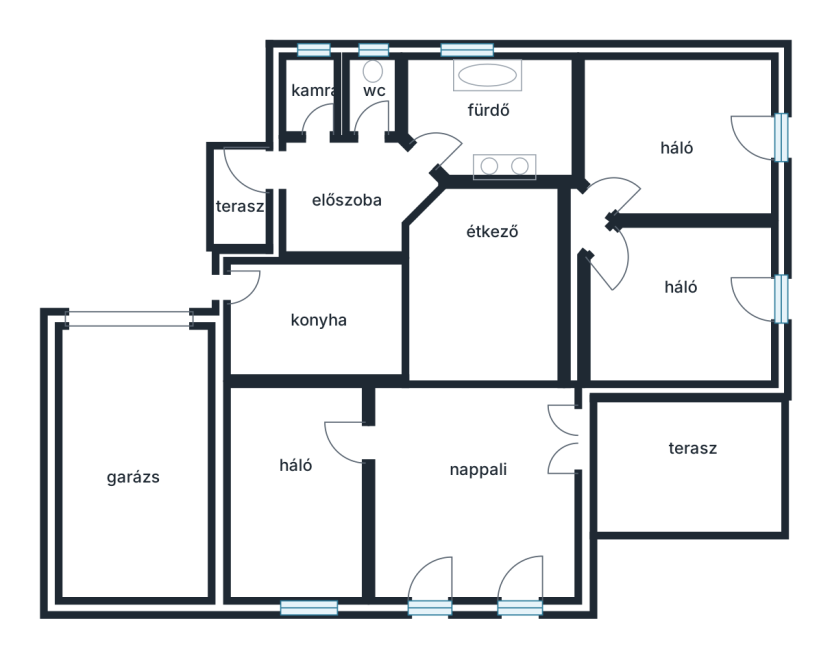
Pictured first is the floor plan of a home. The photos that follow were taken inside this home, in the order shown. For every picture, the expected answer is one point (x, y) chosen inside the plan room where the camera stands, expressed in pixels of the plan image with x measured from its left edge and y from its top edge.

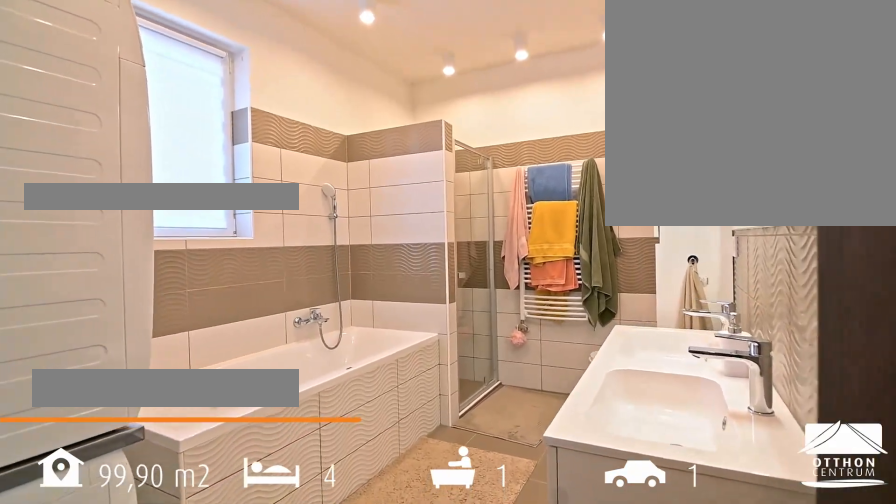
(496, 117)
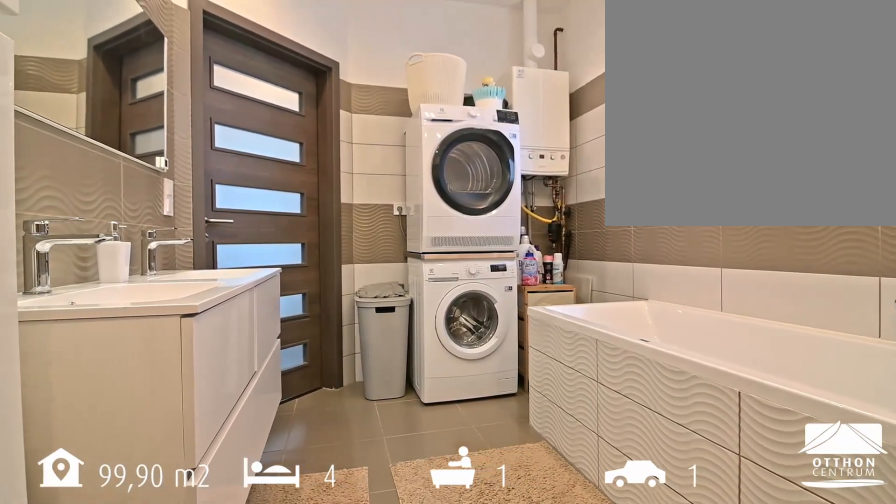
(496, 117)
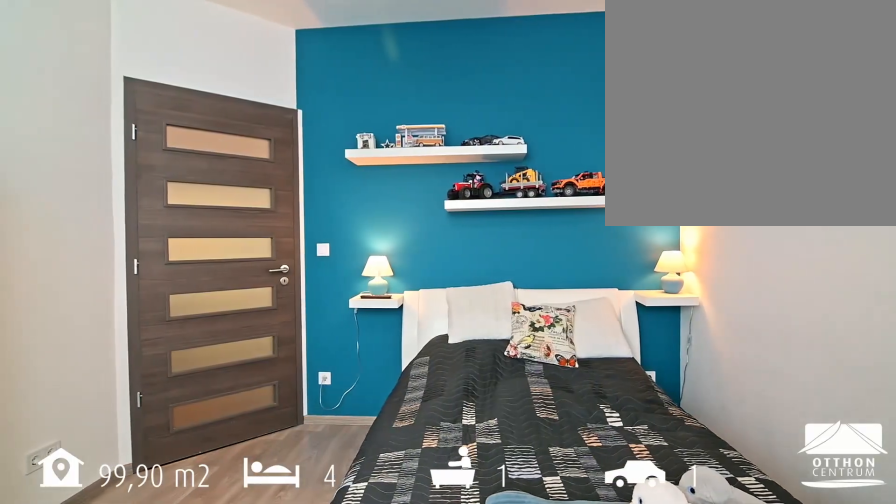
(685, 142)
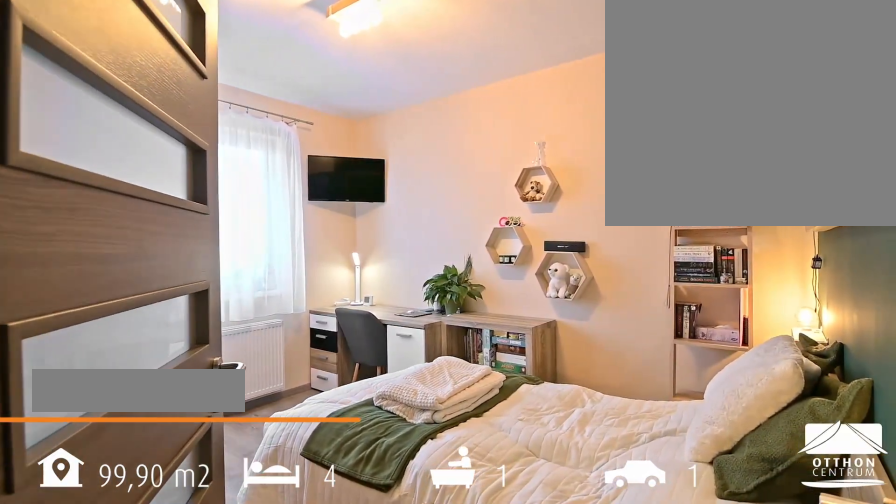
(685, 286)
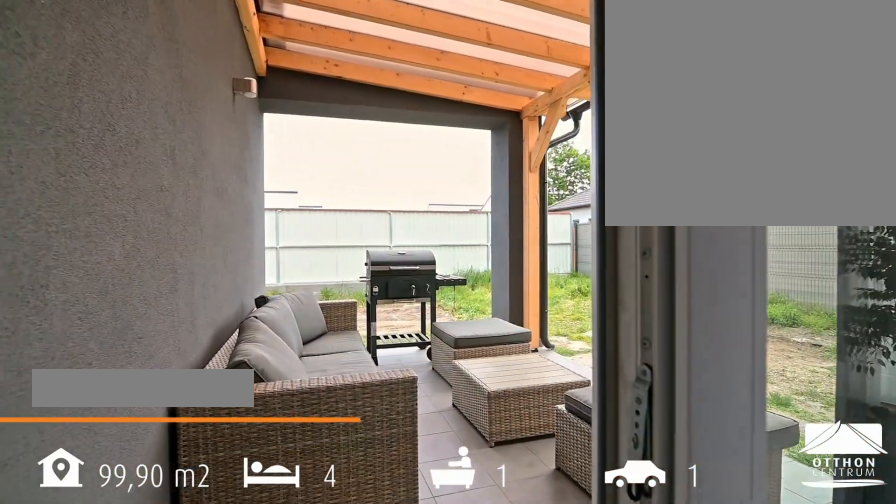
(689, 458)
